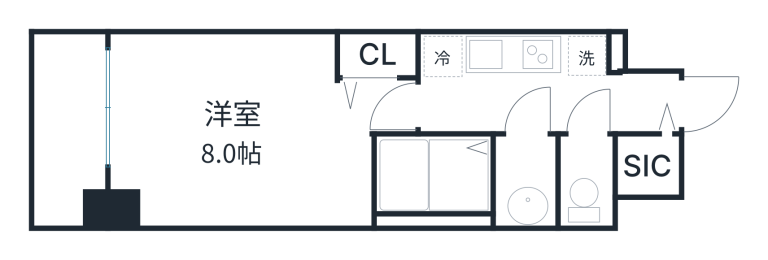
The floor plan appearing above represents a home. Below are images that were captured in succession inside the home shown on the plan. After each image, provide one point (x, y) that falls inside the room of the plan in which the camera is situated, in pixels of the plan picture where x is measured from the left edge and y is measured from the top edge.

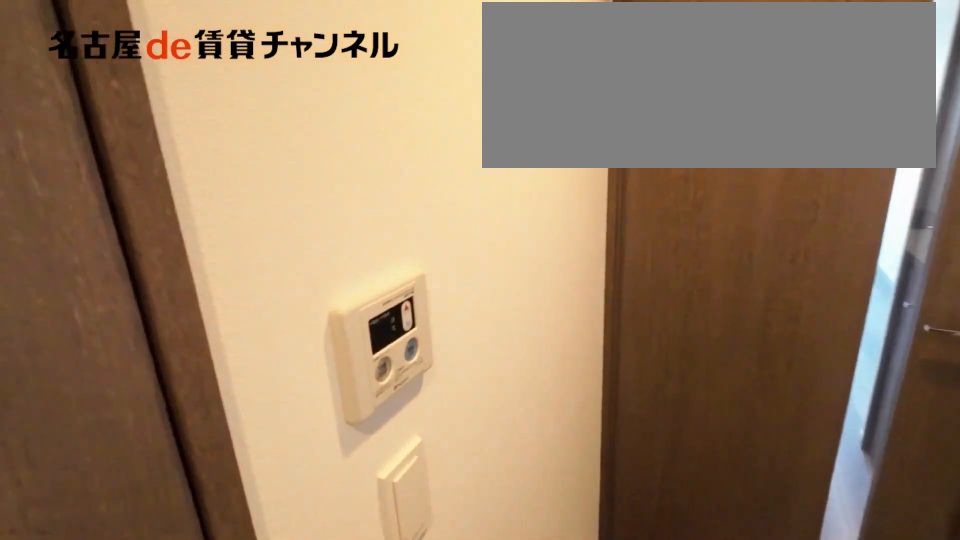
(516, 104)
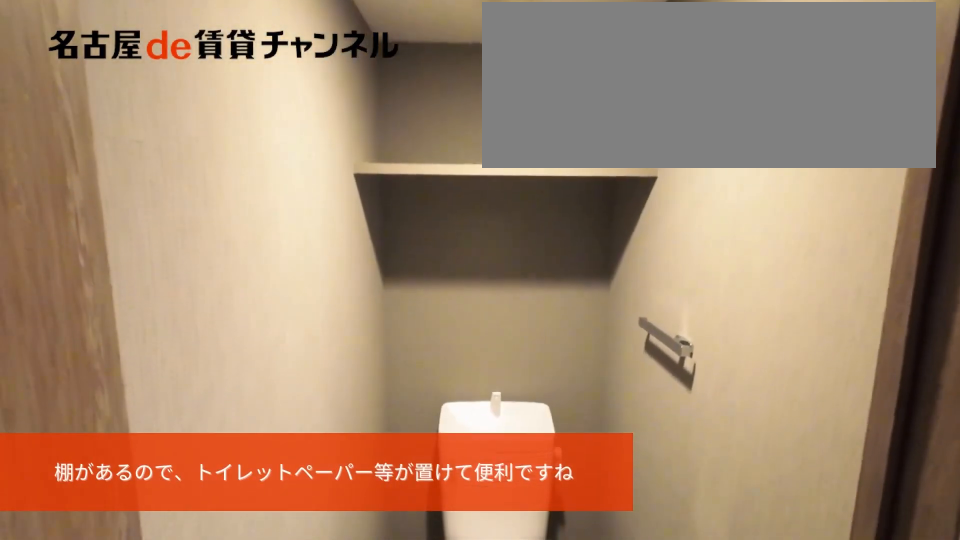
(584, 180)
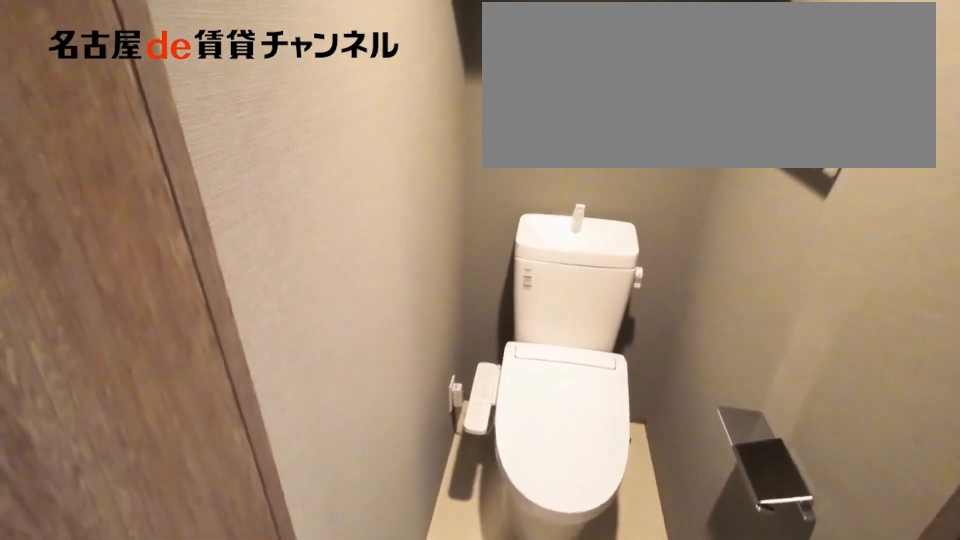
(584, 180)
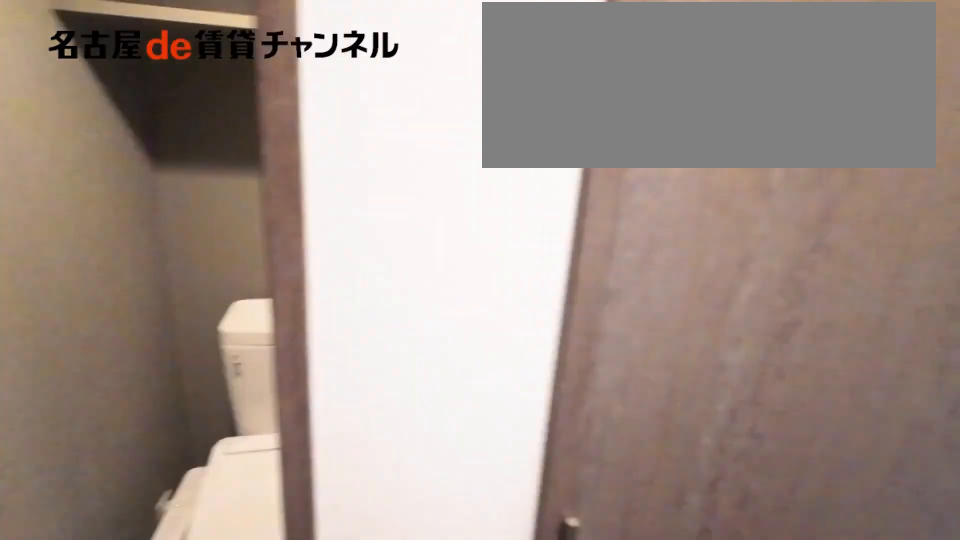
(517, 106)
